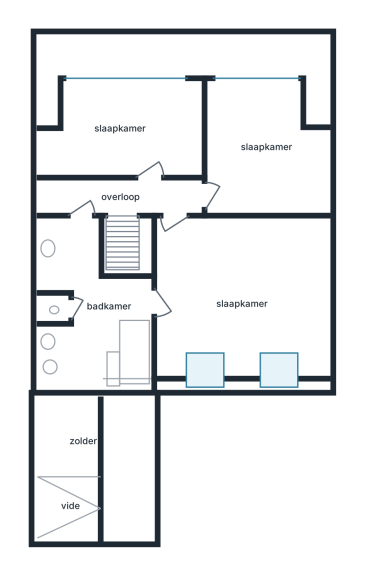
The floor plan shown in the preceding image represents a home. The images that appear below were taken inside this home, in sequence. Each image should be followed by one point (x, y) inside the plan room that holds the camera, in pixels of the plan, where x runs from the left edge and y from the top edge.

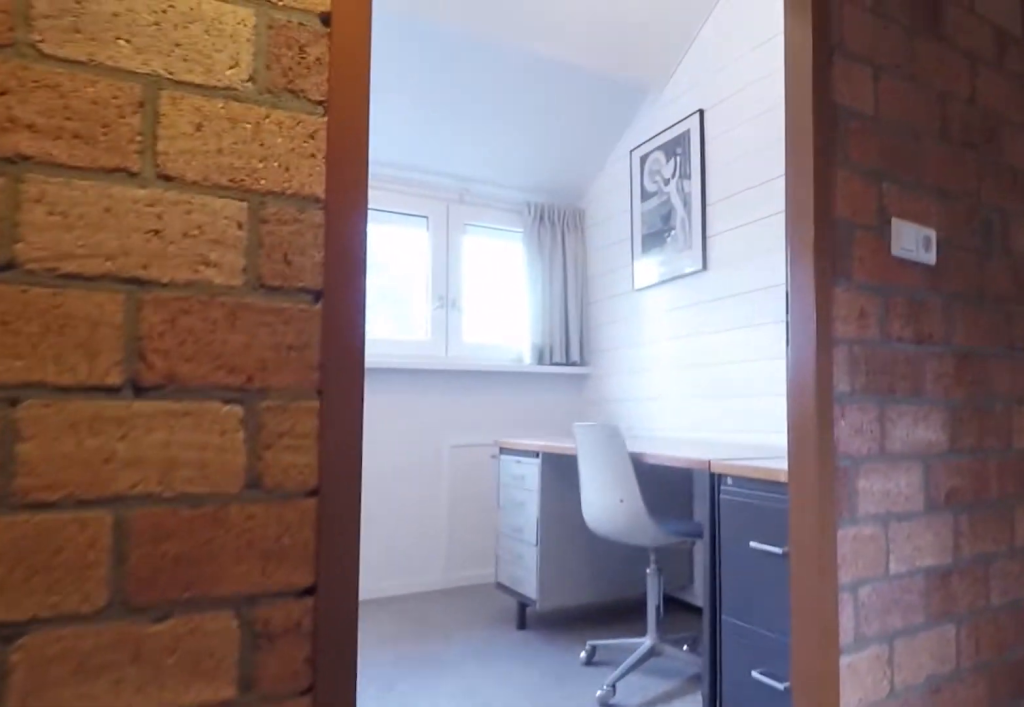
(89, 194)
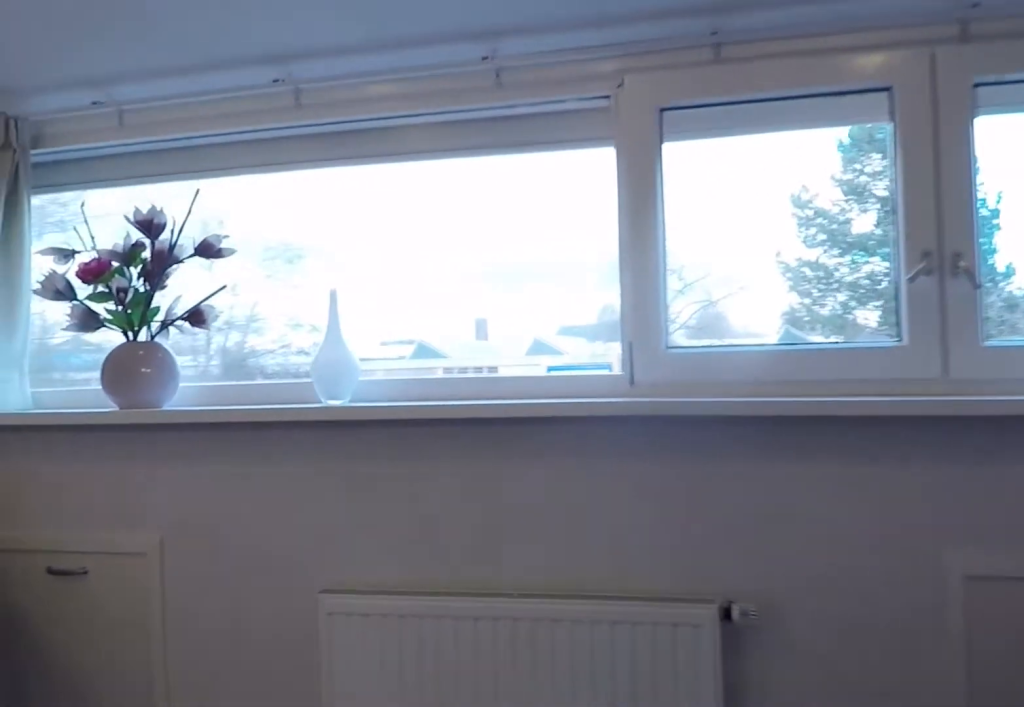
(109, 126)
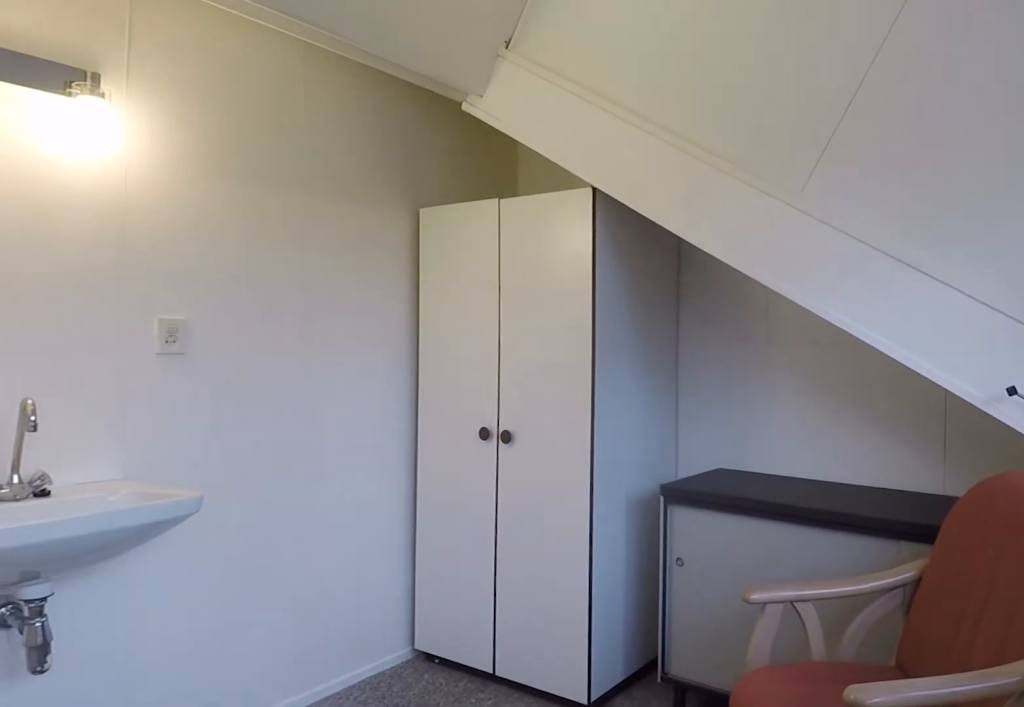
(109, 126)
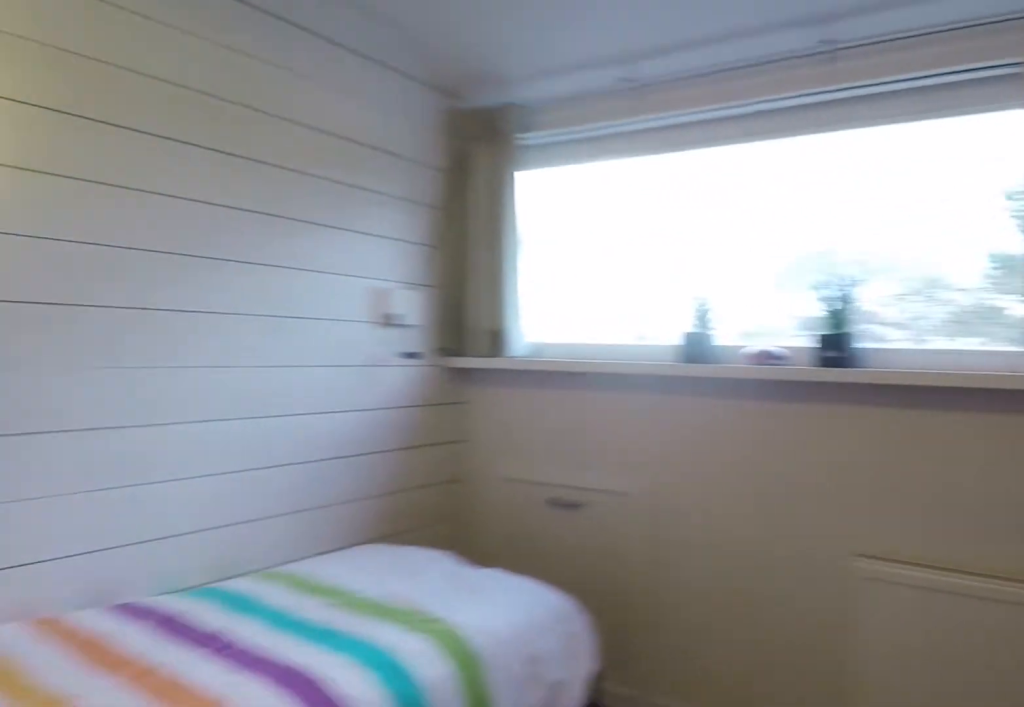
(254, 92)
